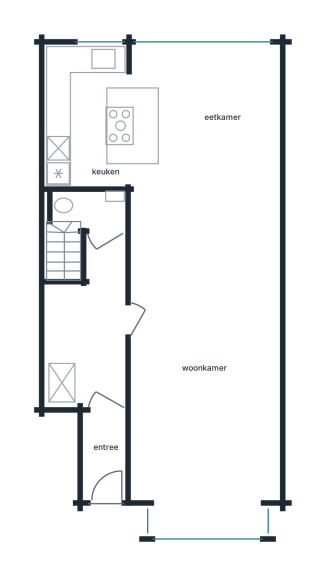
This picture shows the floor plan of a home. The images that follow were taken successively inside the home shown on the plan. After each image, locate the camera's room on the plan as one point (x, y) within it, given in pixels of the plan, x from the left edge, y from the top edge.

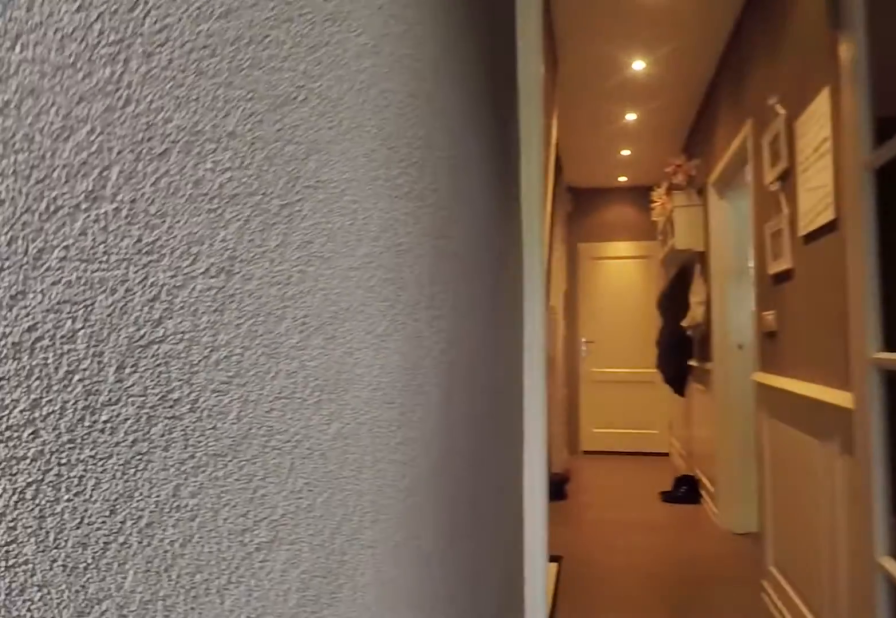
(93, 359)
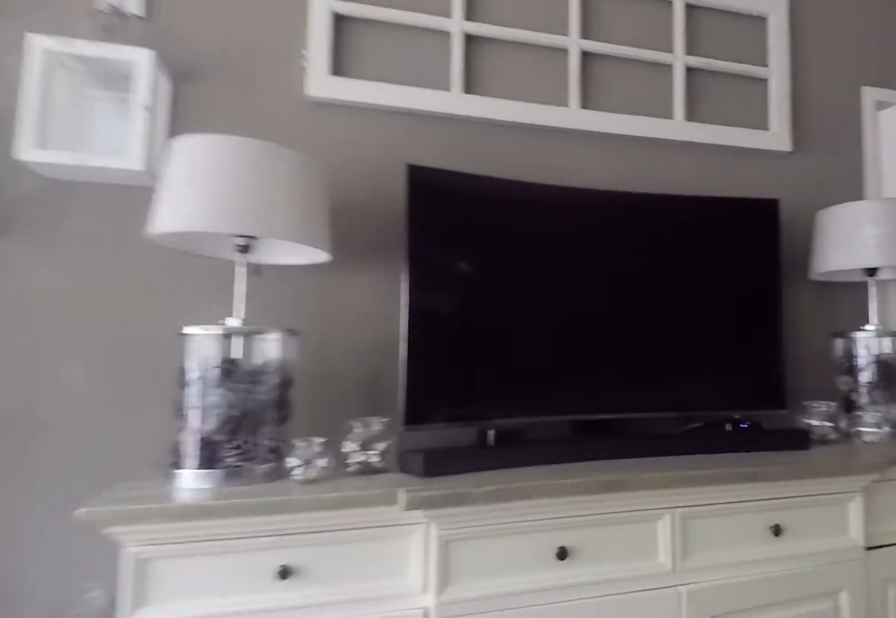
(203, 277)
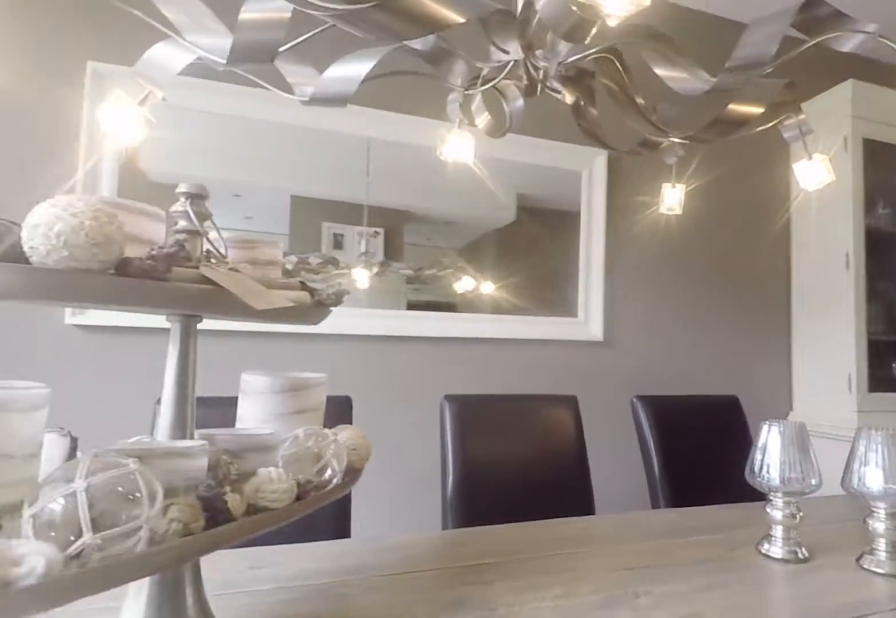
(141, 98)
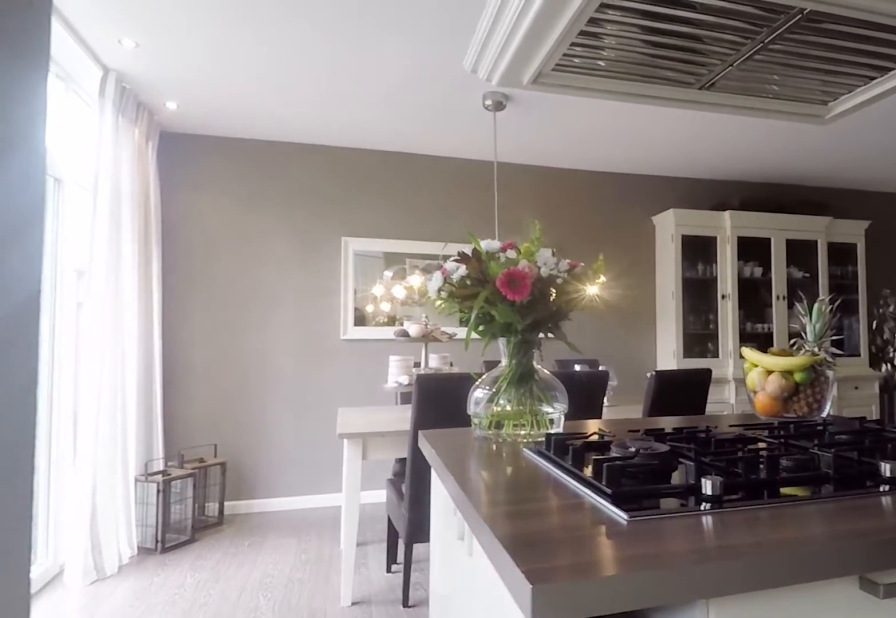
(141, 98)
